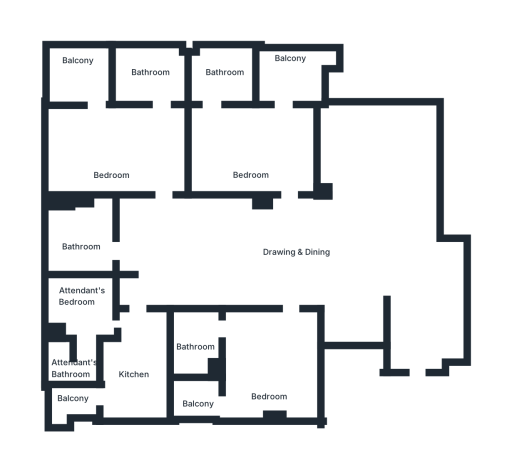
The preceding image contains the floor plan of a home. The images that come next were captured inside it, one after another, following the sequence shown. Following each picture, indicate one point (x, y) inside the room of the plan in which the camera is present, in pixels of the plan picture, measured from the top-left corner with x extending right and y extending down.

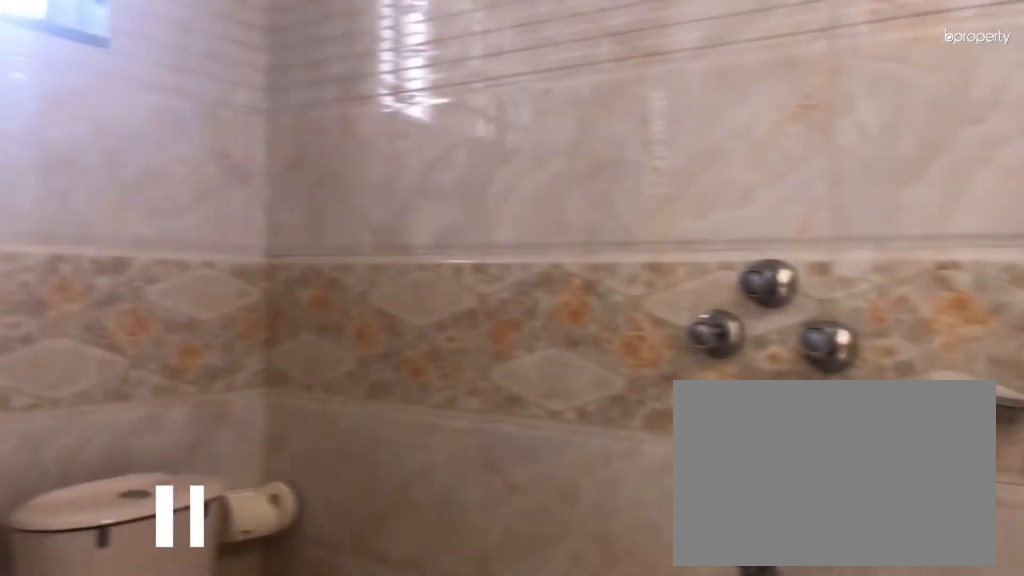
(147, 78)
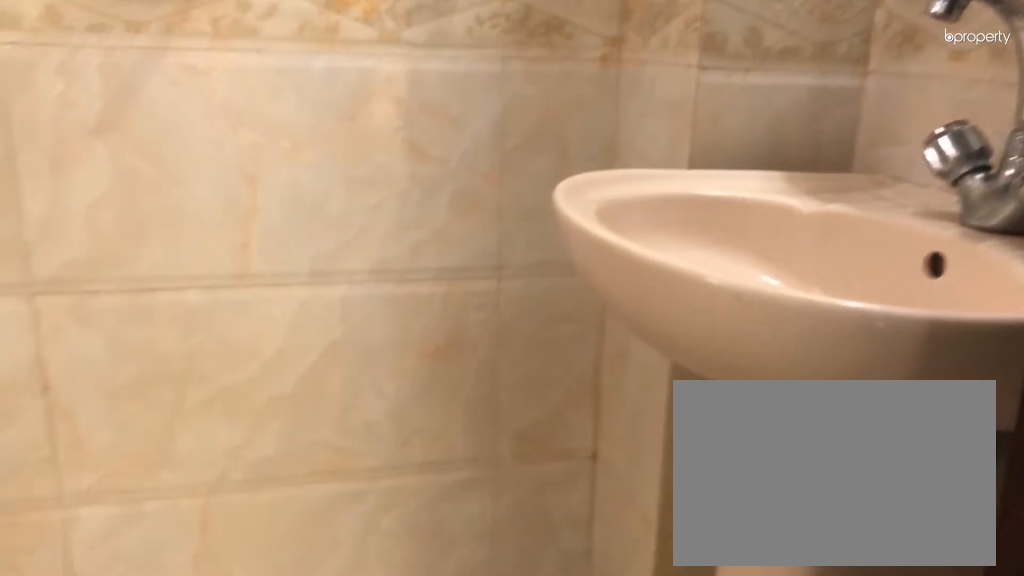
(146, 78)
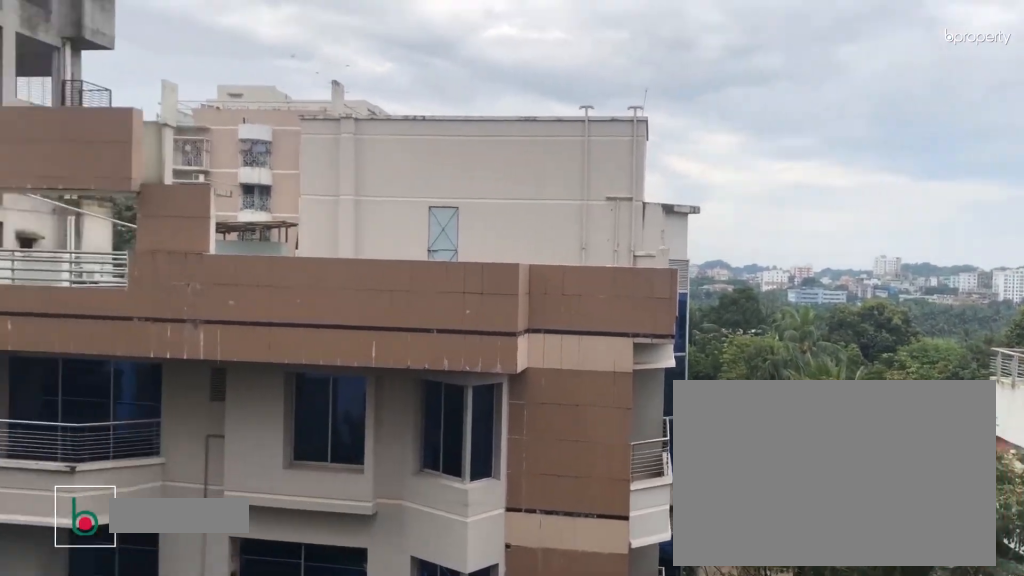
(78, 73)
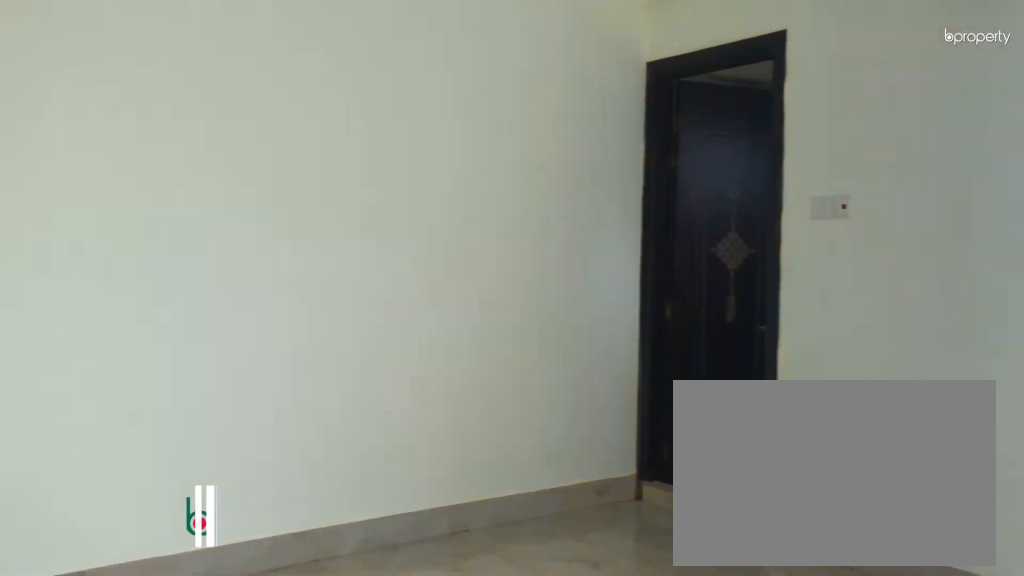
(254, 158)
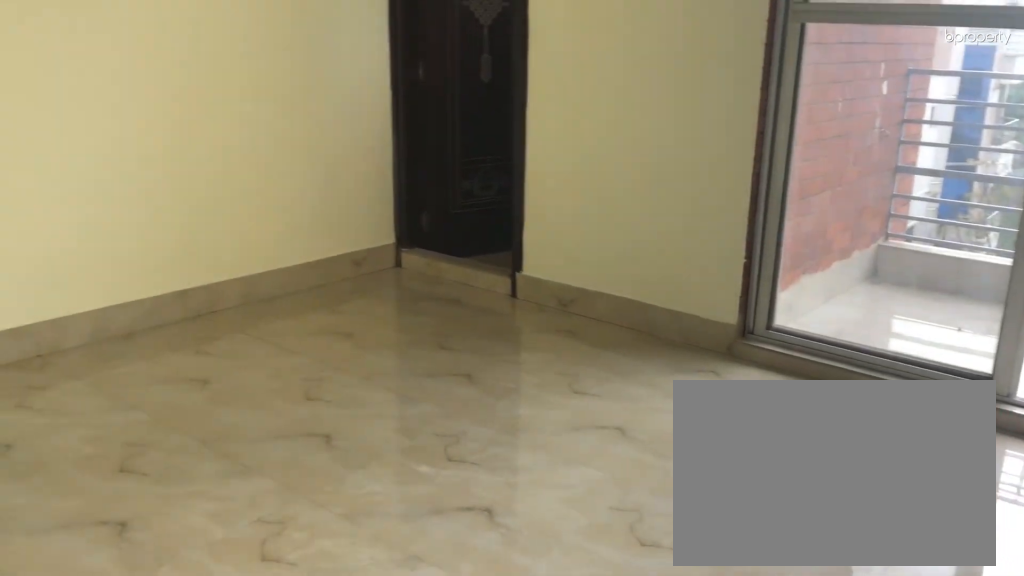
(254, 158)
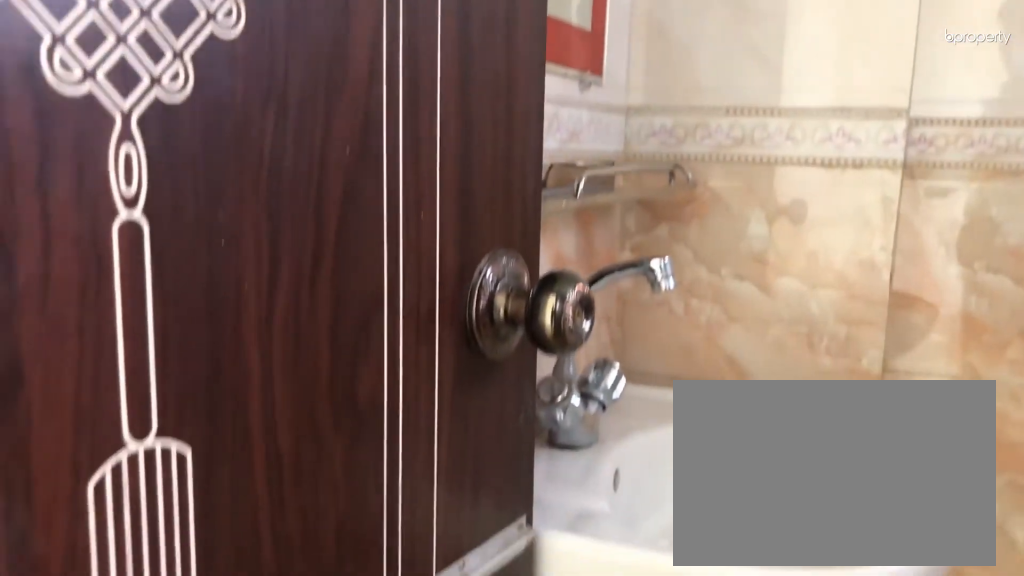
(224, 69)
